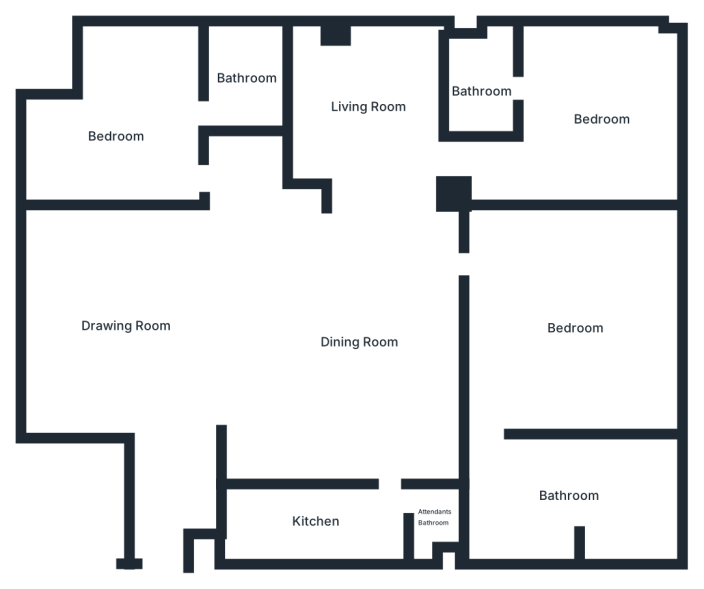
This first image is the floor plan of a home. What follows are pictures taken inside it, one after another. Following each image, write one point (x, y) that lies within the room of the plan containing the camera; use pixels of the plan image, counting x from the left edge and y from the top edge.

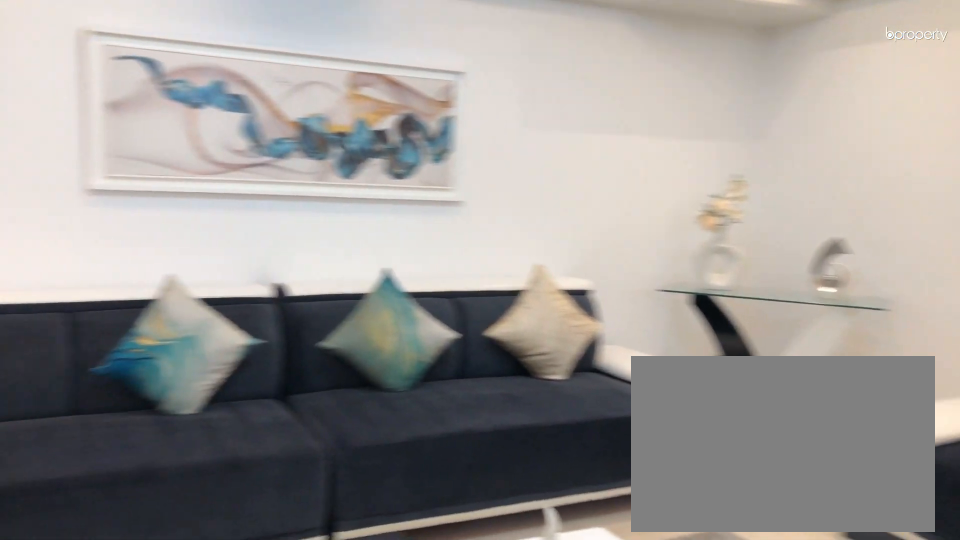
(124, 326)
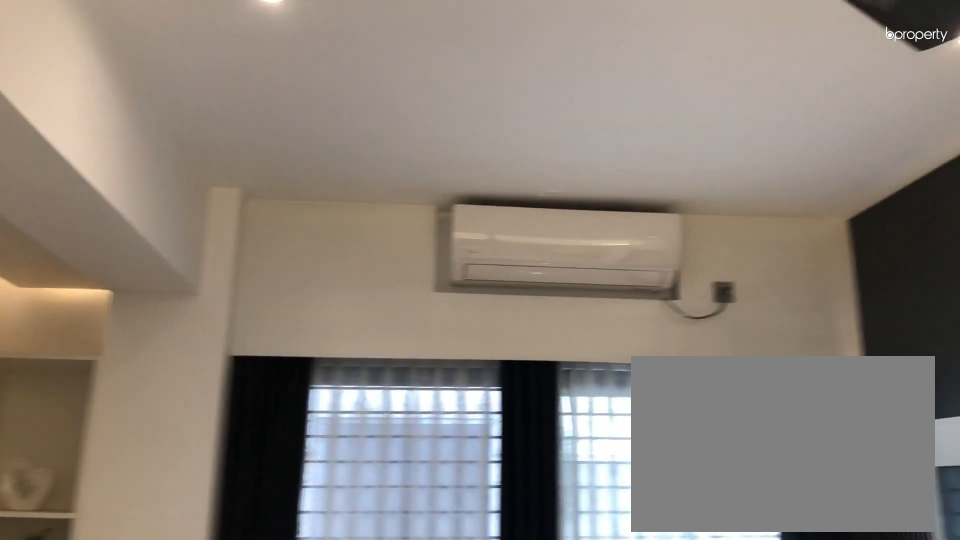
(366, 107)
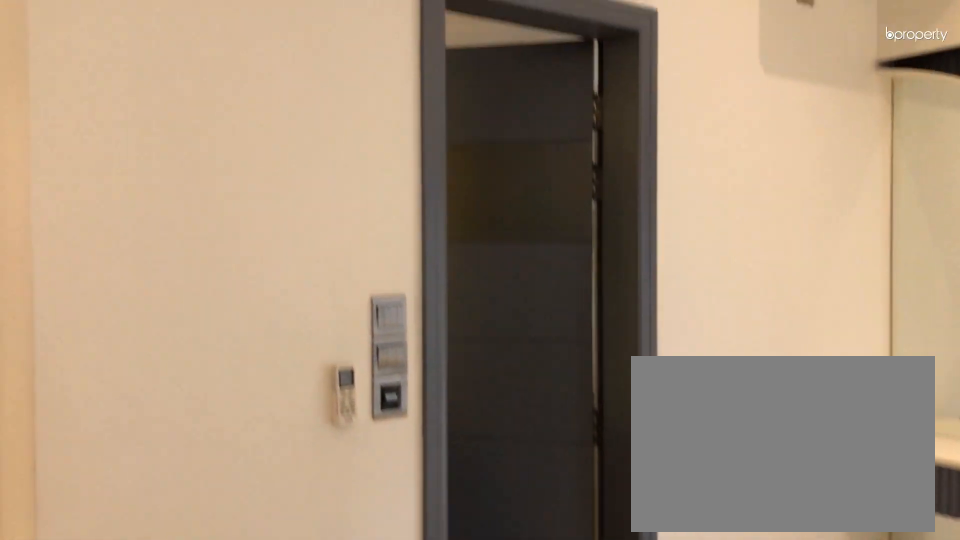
(601, 118)
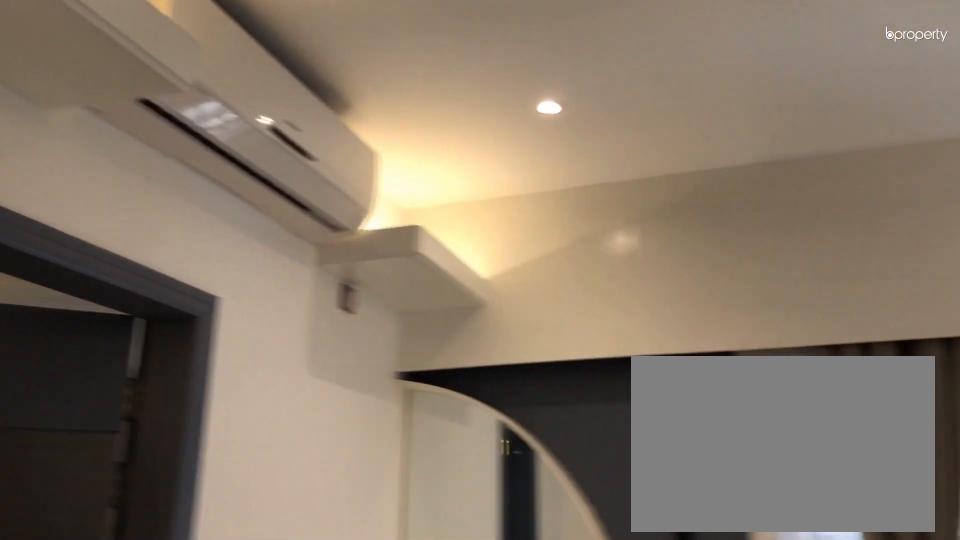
(601, 118)
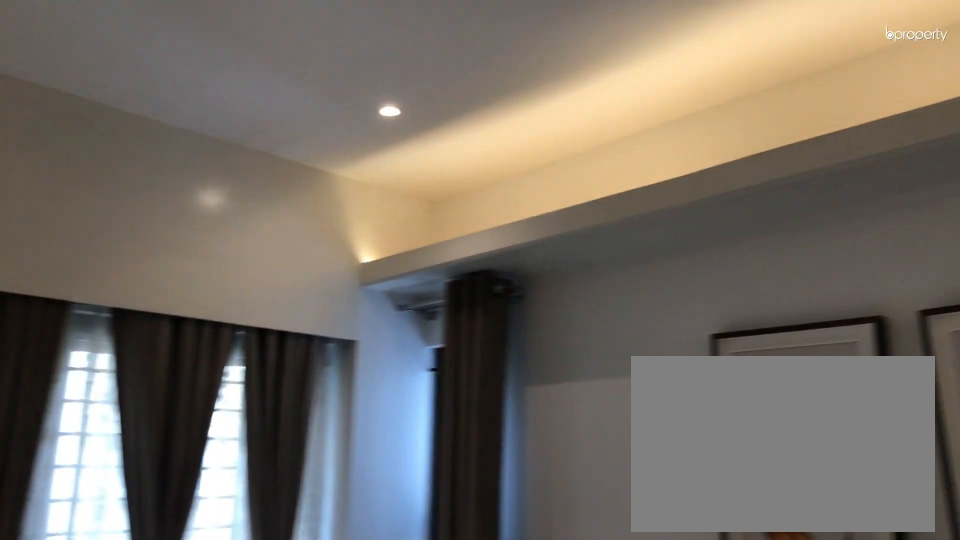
(601, 118)
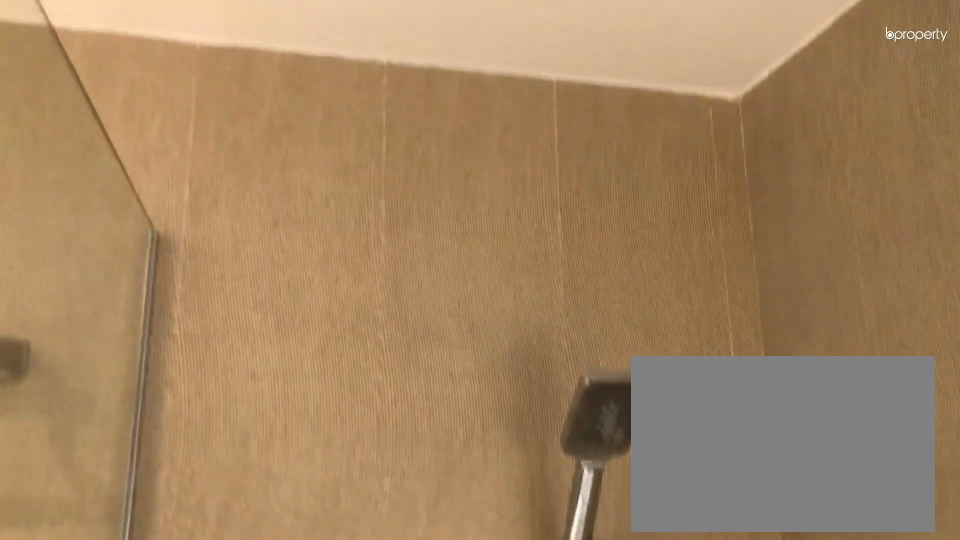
(481, 90)
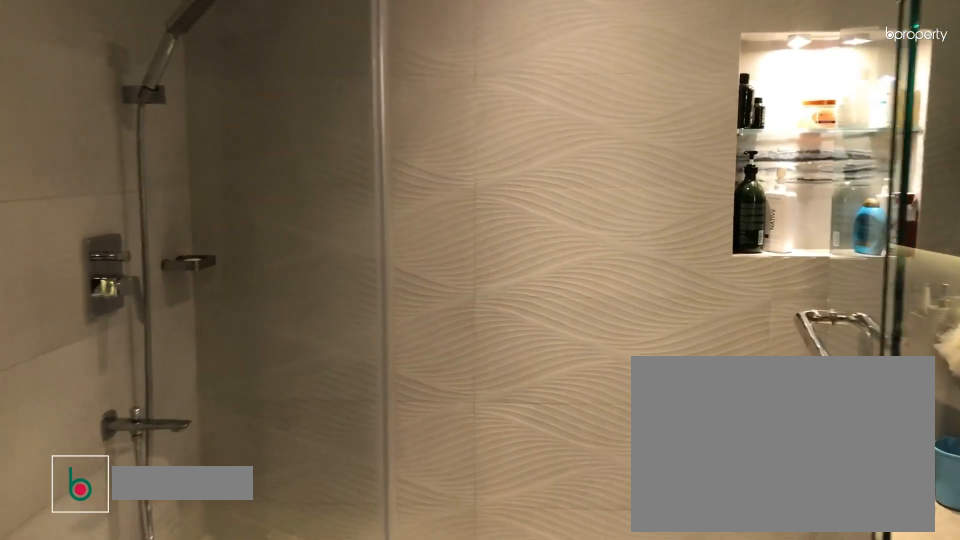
(569, 497)
